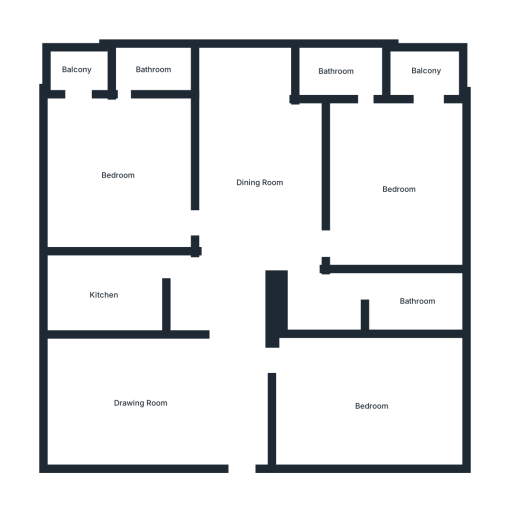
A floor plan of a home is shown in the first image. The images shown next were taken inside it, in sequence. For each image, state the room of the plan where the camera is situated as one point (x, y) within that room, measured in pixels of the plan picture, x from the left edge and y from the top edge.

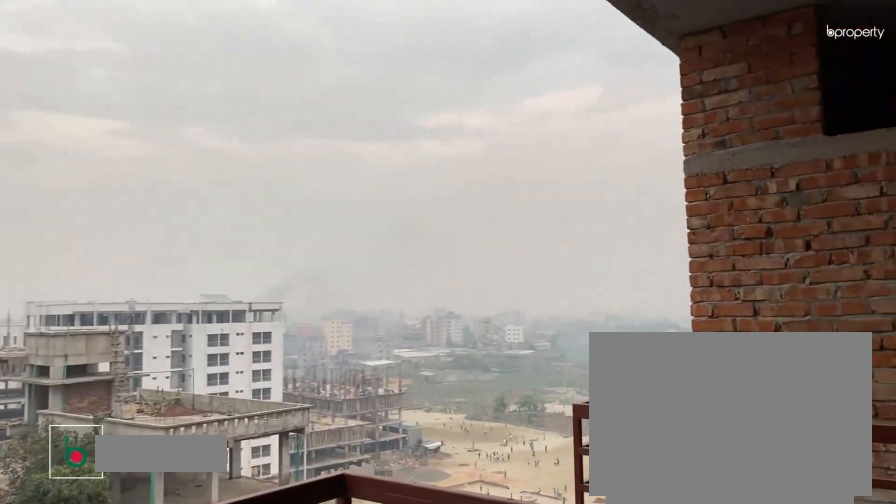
(426, 71)
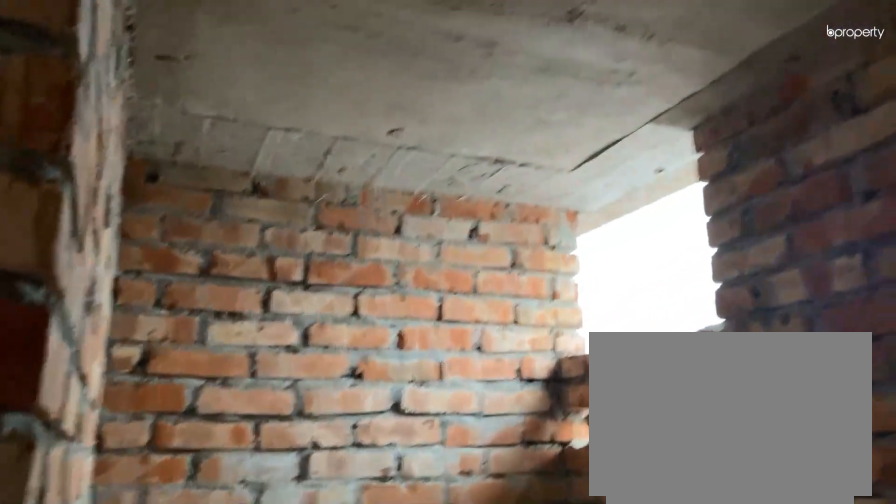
(337, 71)
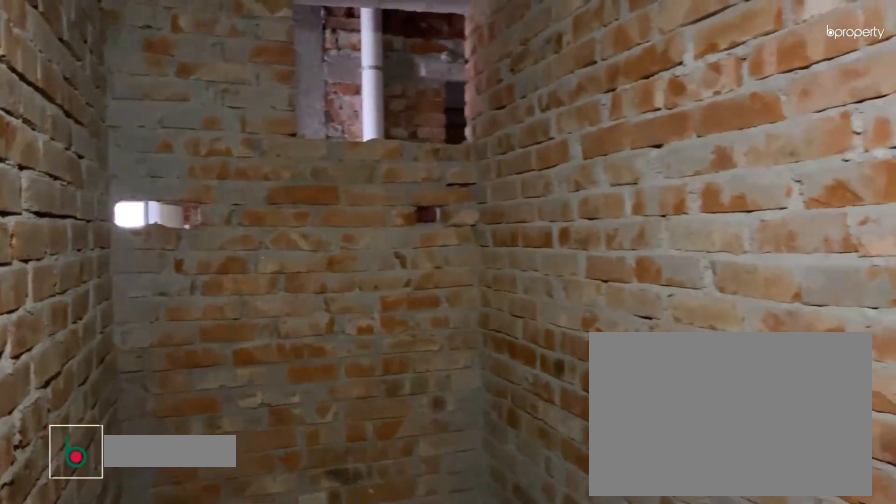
(418, 300)
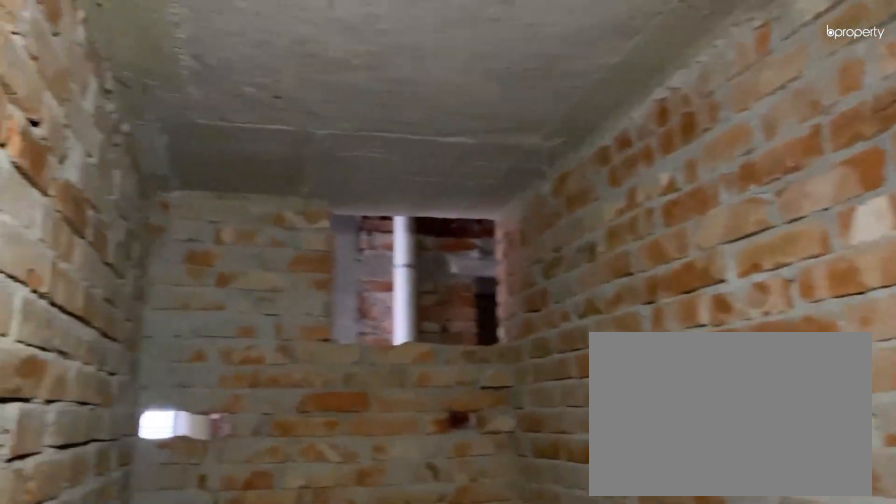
(418, 300)
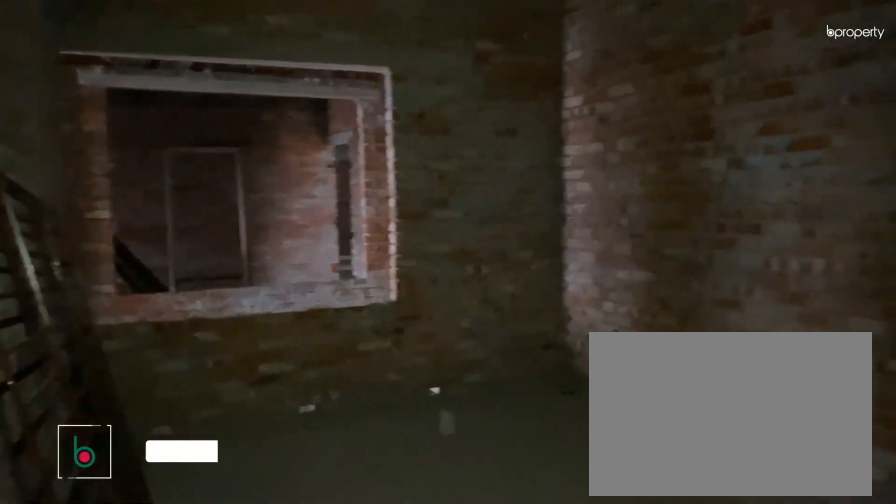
(372, 406)
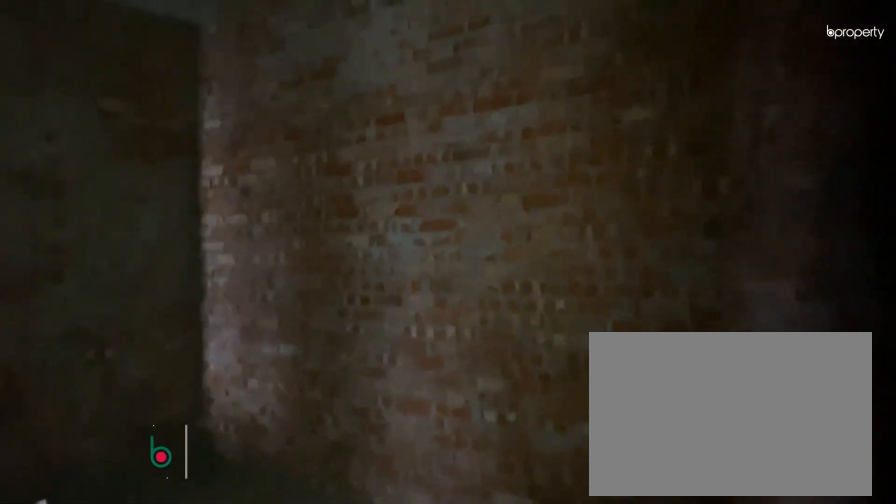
(372, 406)
